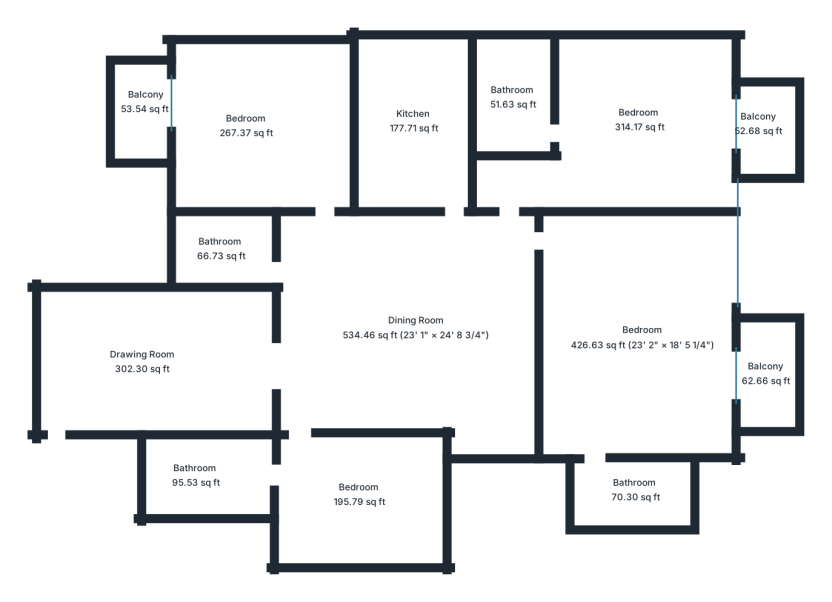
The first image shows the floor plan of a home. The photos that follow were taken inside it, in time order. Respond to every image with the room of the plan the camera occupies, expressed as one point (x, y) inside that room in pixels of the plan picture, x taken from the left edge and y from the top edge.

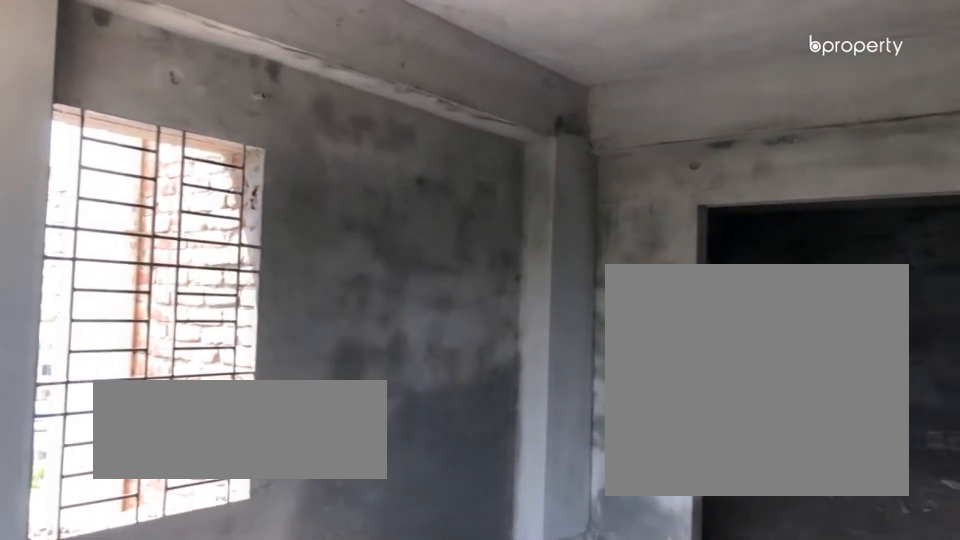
(140, 364)
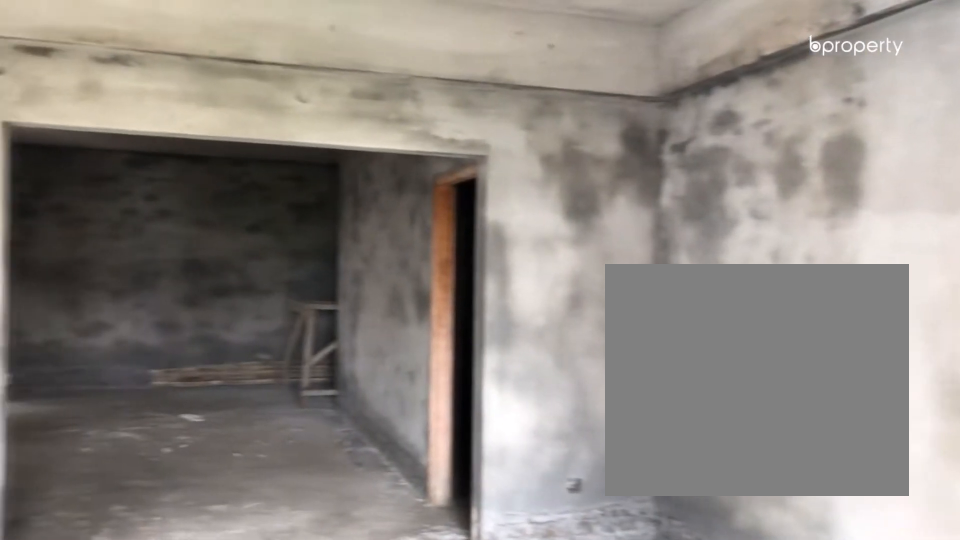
(140, 364)
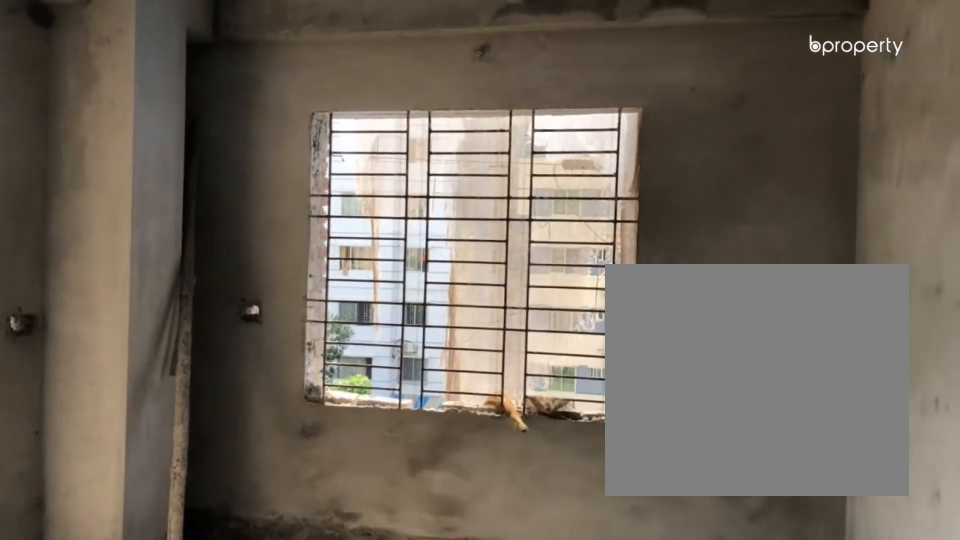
(245, 125)
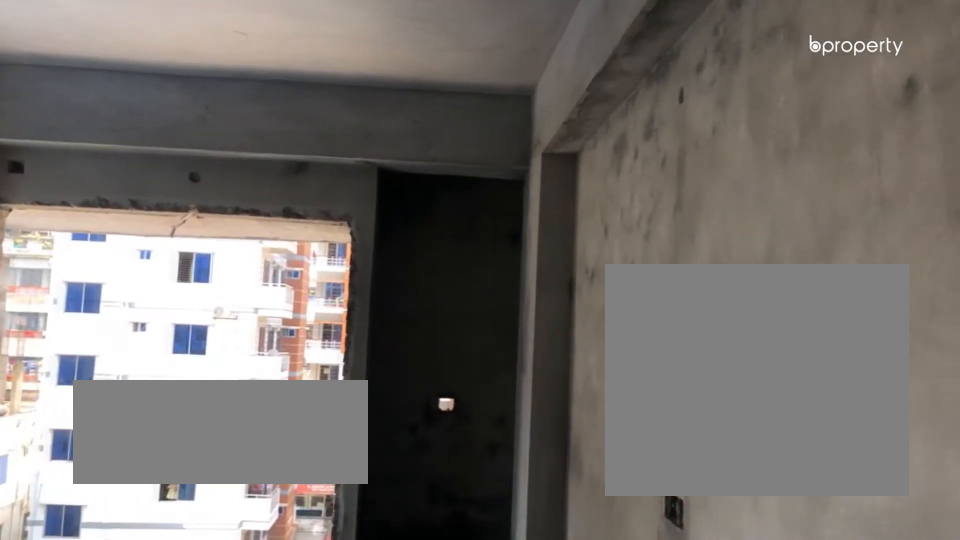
(638, 121)
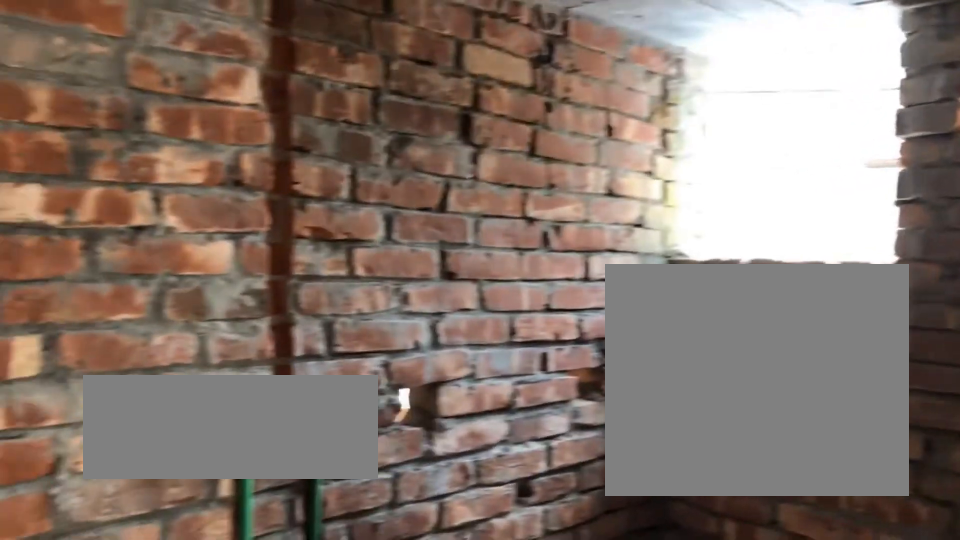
(514, 106)
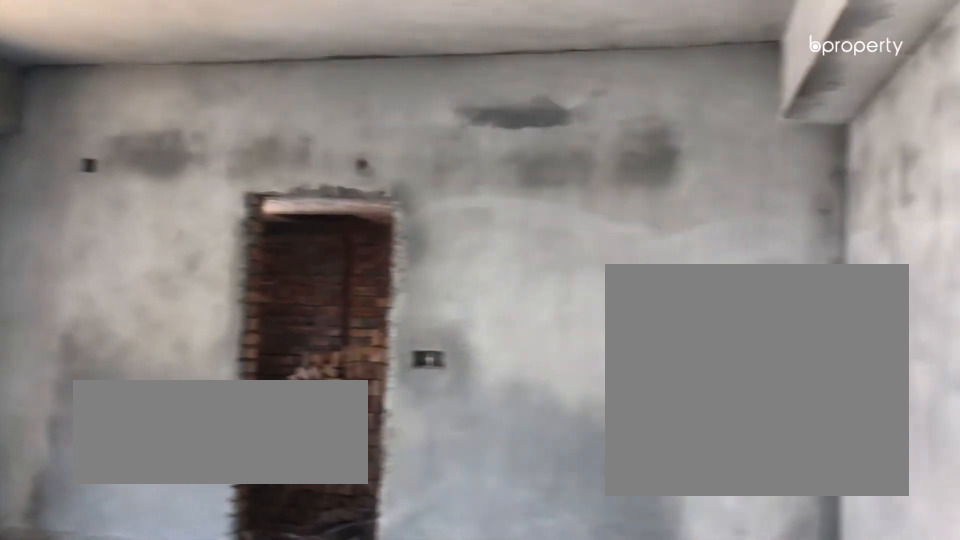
(643, 336)
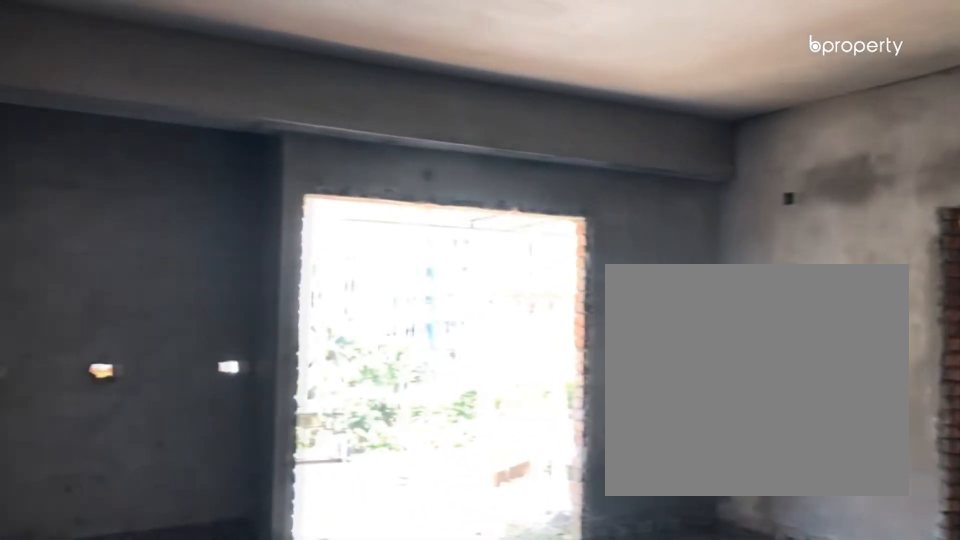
(643, 336)
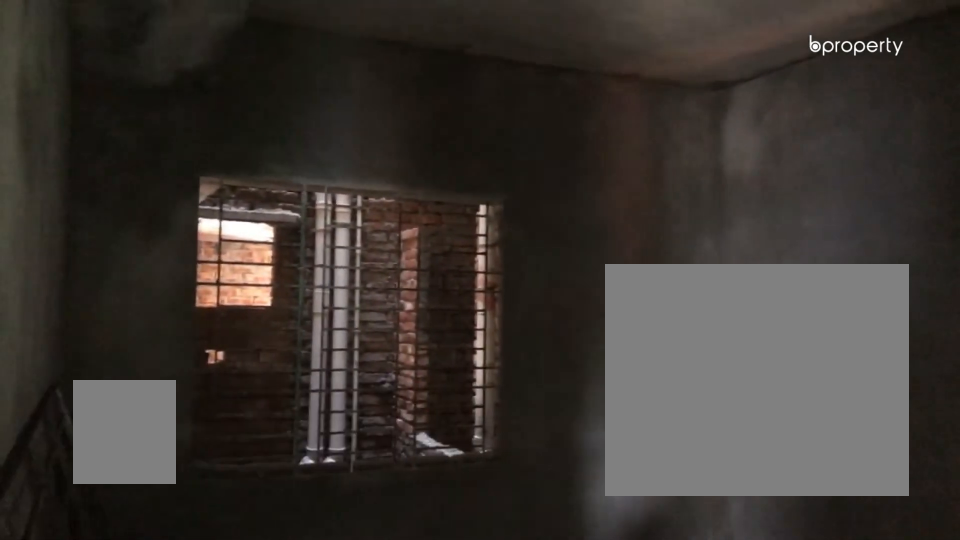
(356, 496)
